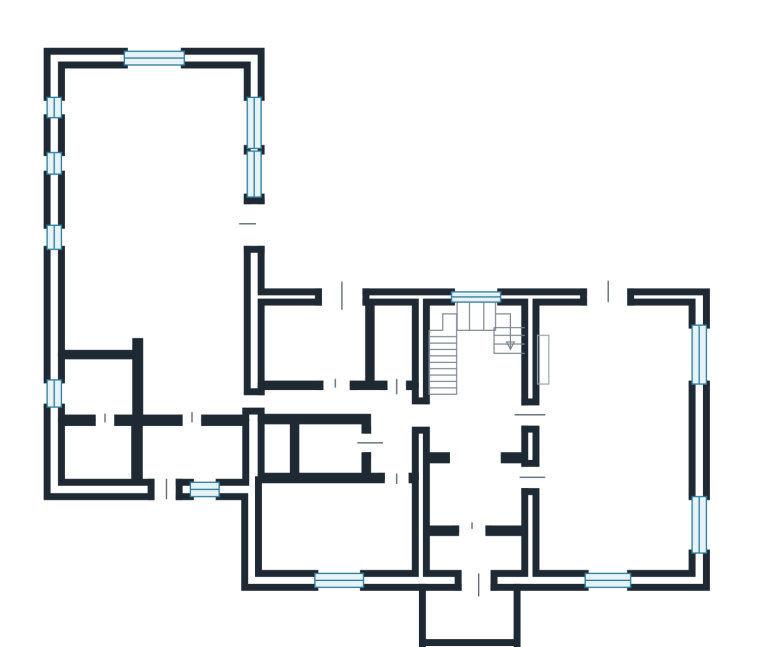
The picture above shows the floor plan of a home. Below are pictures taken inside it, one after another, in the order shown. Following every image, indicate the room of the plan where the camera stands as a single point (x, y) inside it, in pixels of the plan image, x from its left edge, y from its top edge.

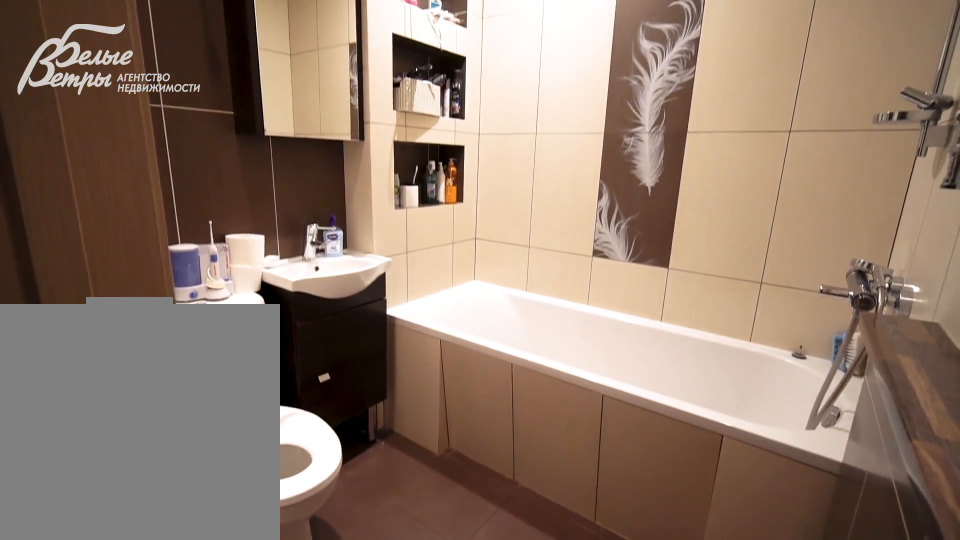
(326, 446)
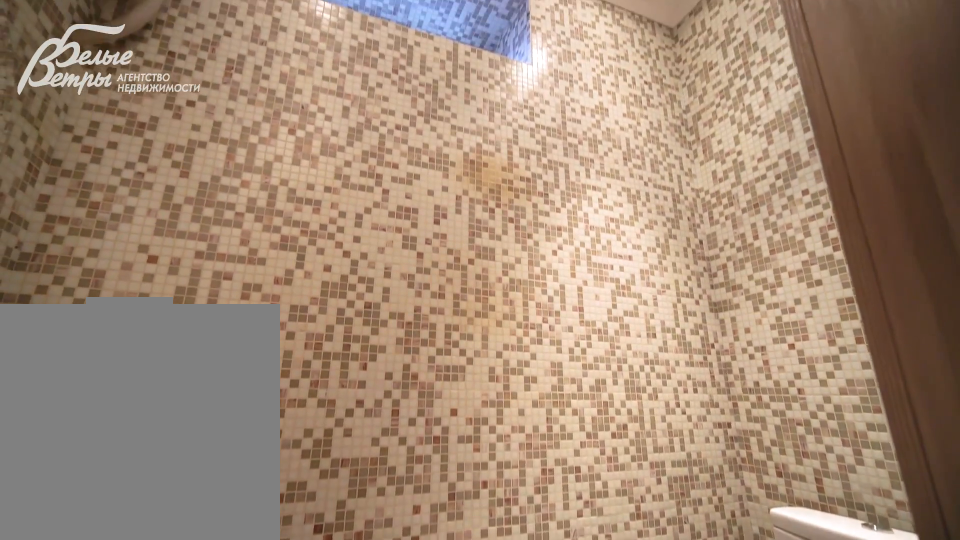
(96, 384)
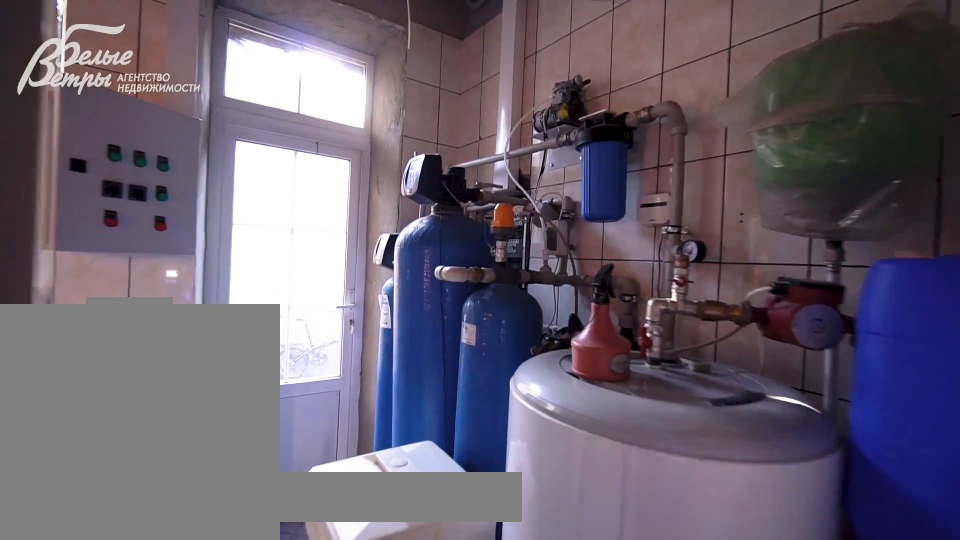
(189, 449)
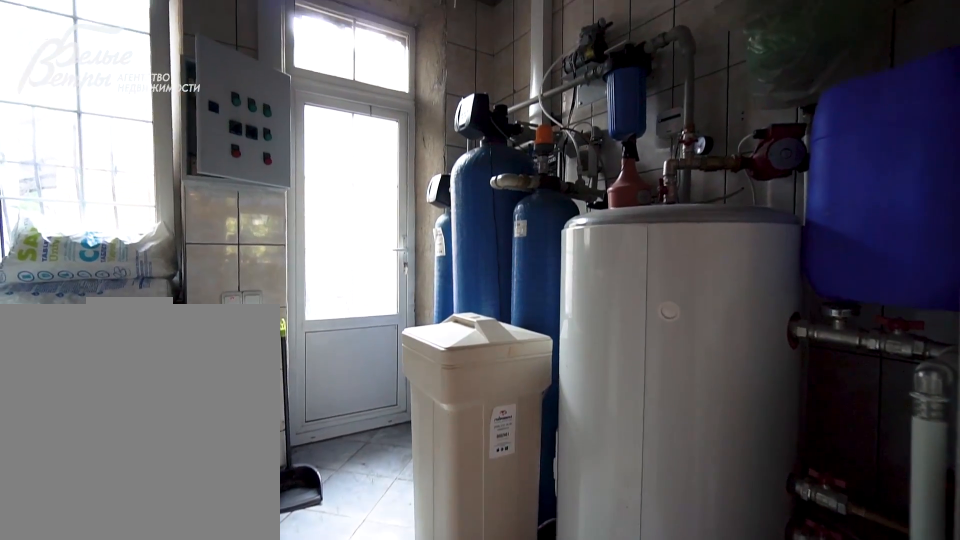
(189, 449)
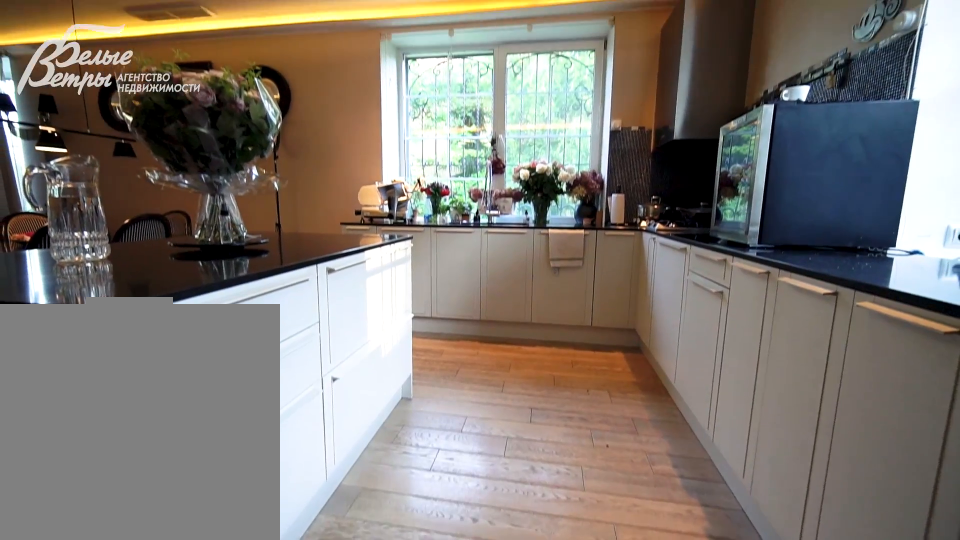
(610, 515)
